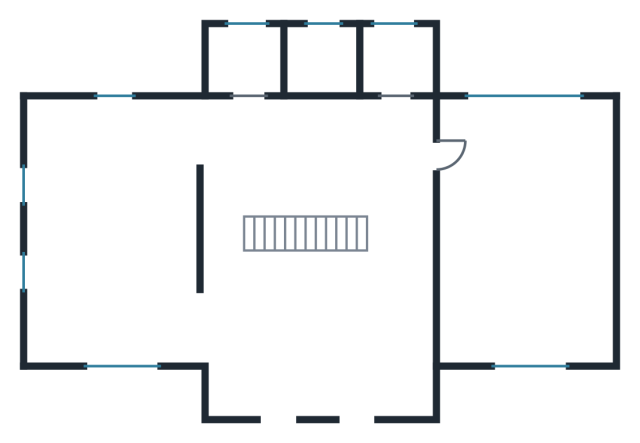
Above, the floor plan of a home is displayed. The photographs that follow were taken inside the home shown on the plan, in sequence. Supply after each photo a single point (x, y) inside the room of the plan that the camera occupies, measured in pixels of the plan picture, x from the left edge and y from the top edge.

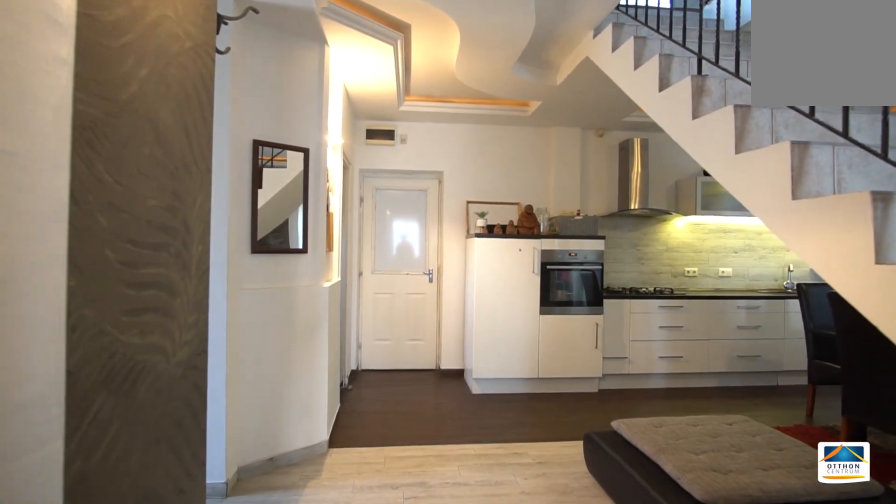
(334, 233)
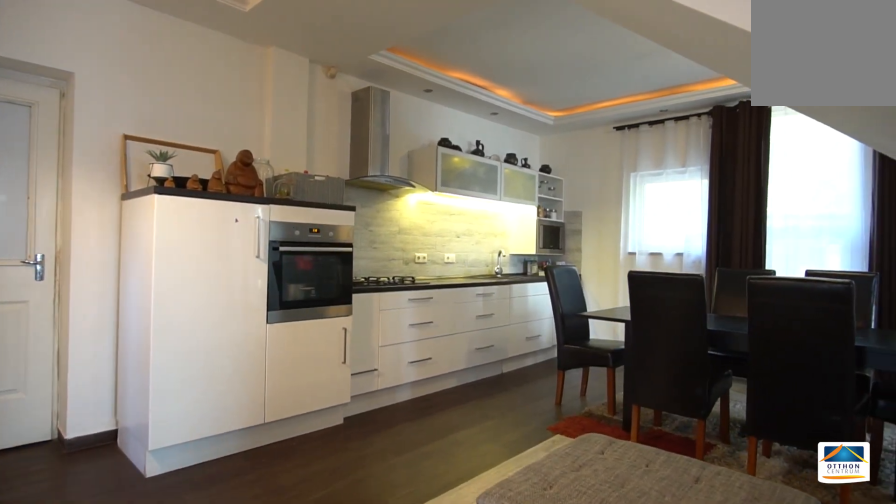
(334, 233)
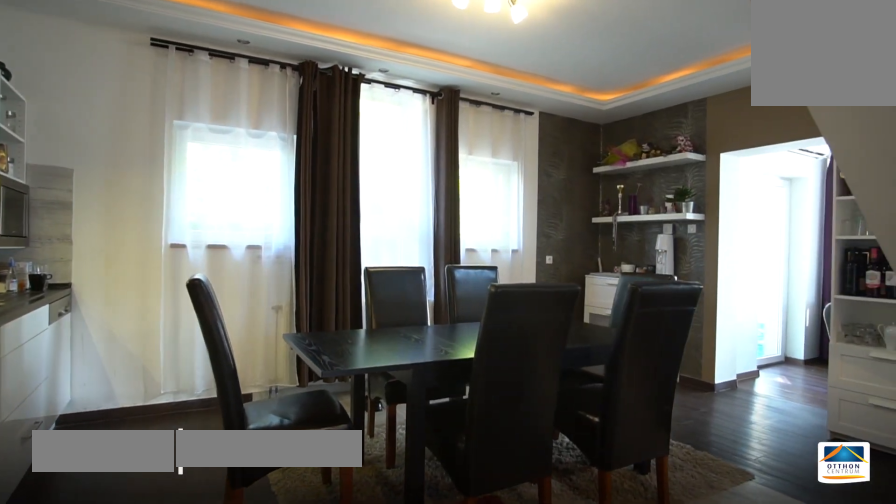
(316, 233)
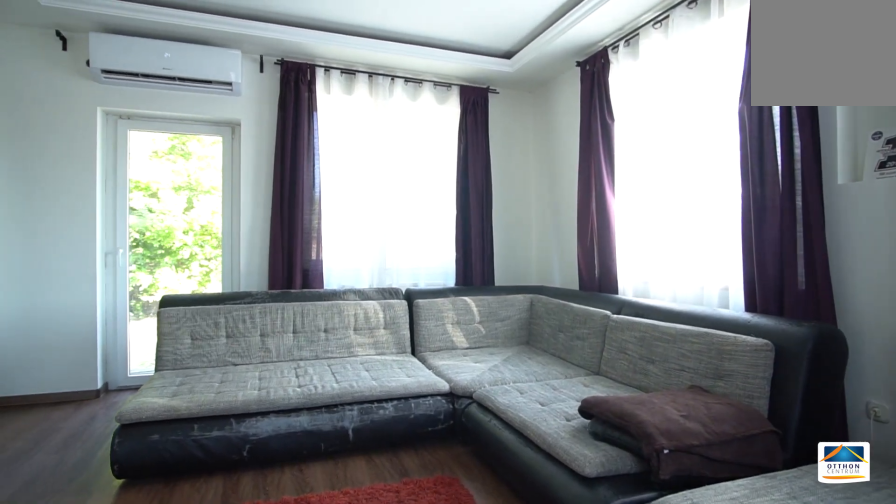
(131, 227)
